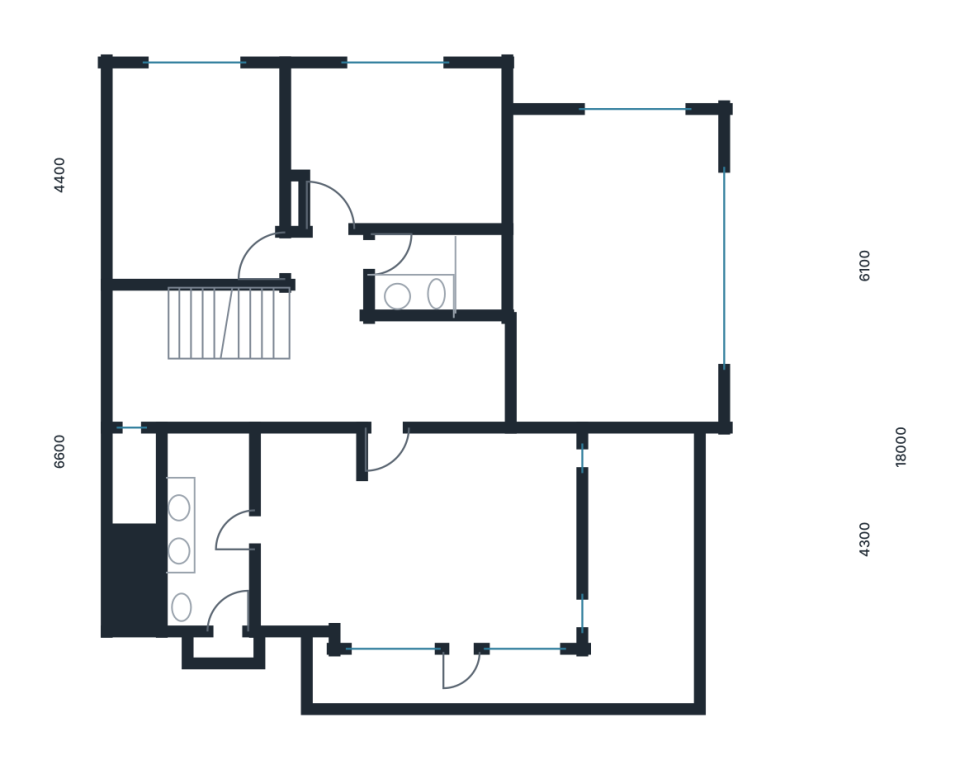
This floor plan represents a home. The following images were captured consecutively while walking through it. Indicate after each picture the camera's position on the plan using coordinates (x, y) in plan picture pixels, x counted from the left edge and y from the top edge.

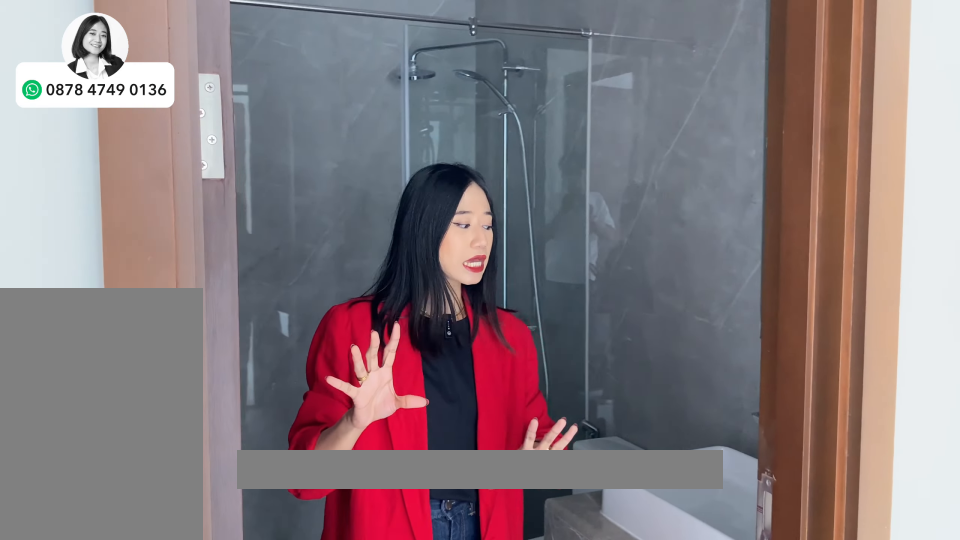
(456, 281)
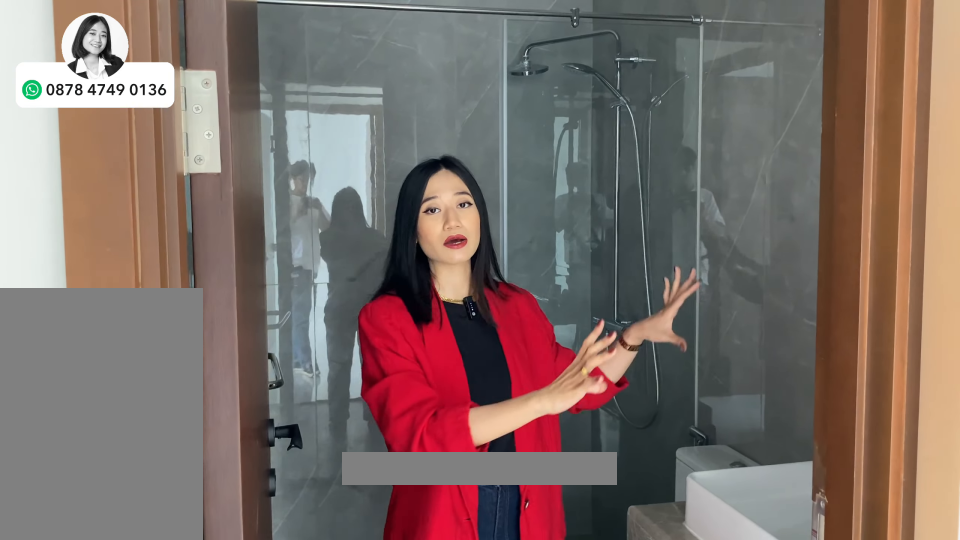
(456, 281)
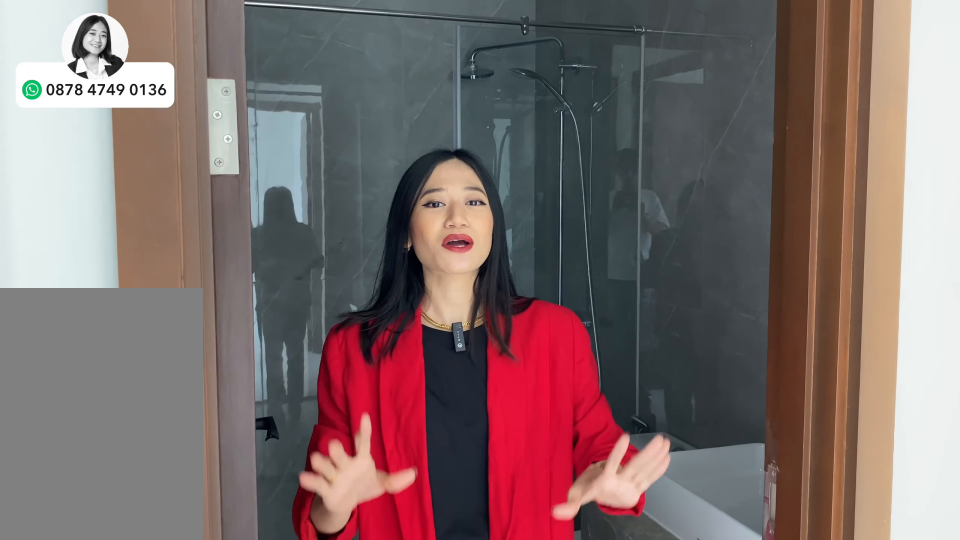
(456, 281)
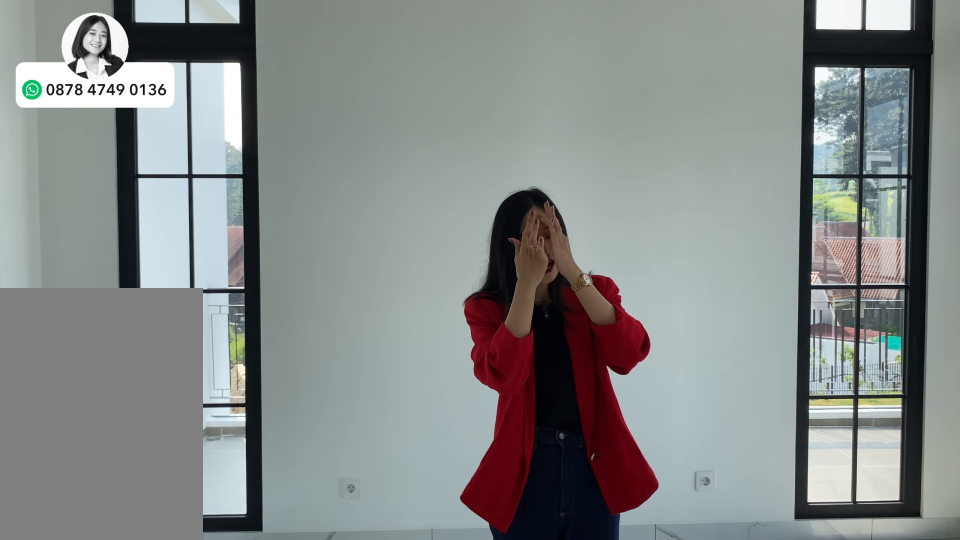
(486, 505)
